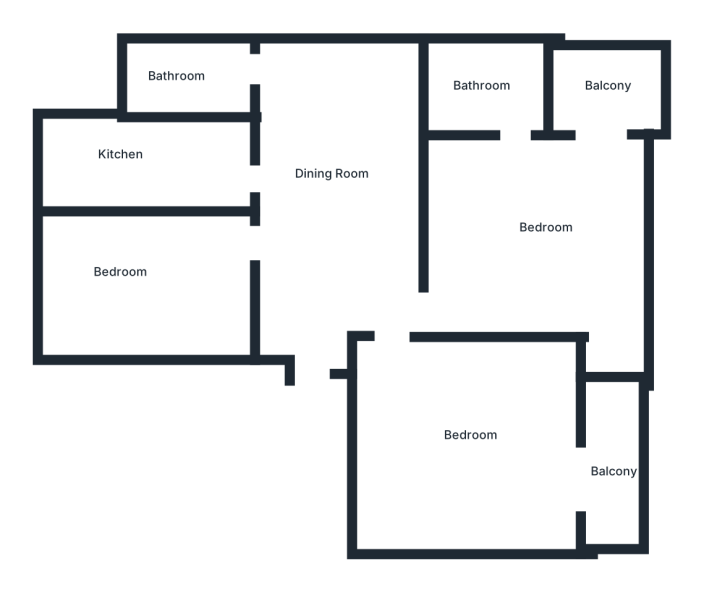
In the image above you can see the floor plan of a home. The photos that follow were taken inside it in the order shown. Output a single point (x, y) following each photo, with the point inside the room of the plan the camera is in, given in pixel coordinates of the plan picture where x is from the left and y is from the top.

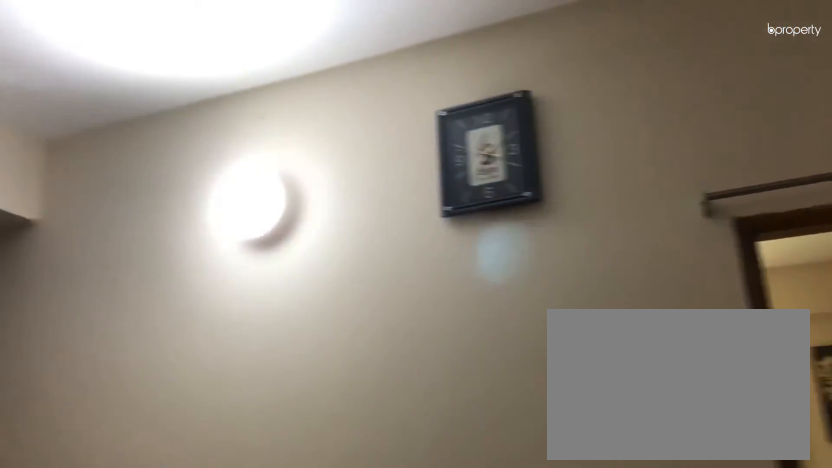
(345, 189)
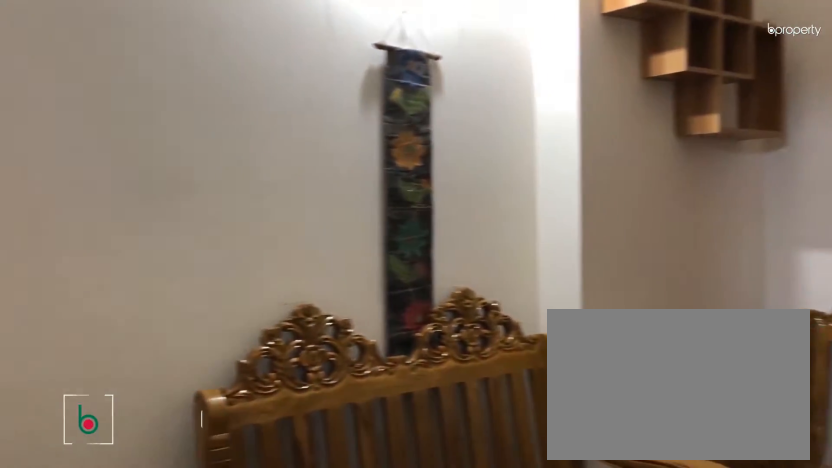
(148, 273)
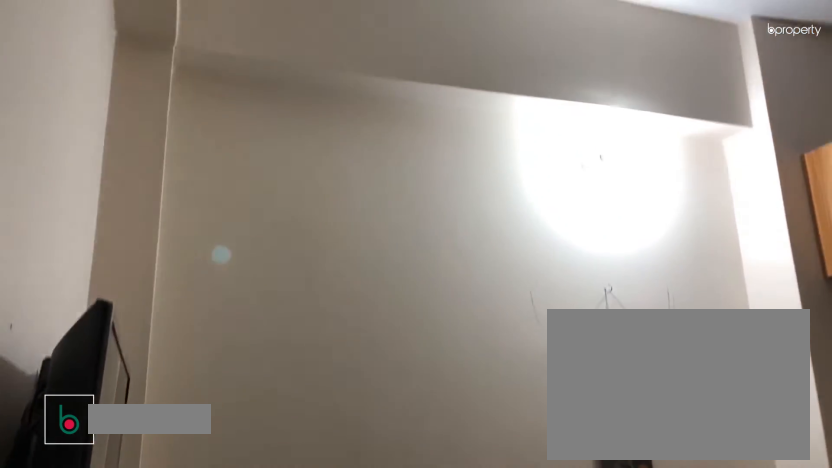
(148, 273)
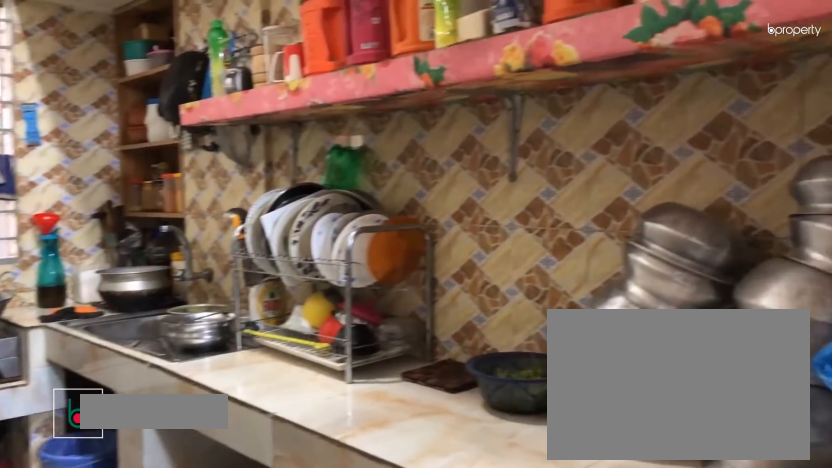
(156, 166)
